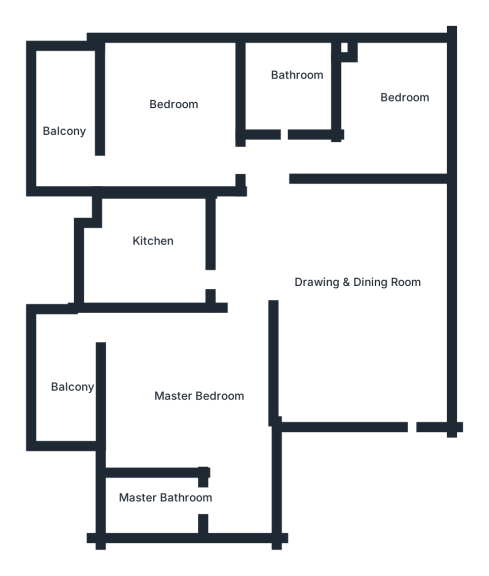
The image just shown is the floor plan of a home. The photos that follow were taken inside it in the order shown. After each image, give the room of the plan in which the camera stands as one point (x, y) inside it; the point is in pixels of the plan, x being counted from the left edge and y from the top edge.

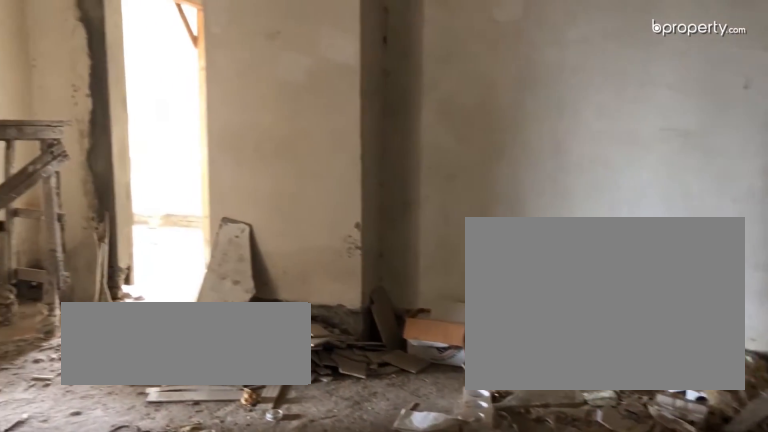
(374, 306)
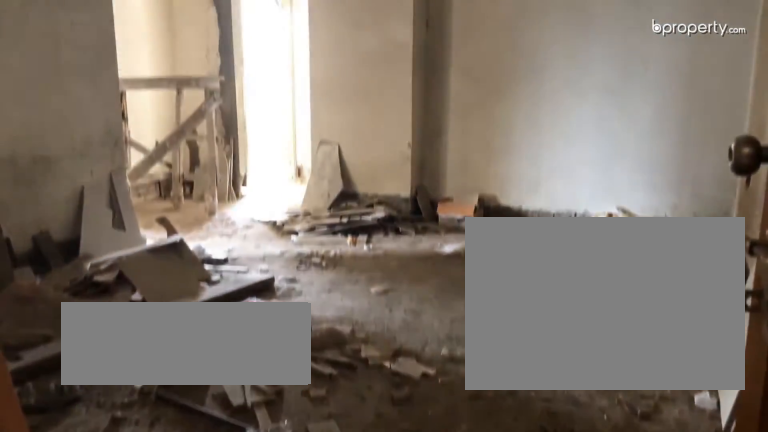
(365, 280)
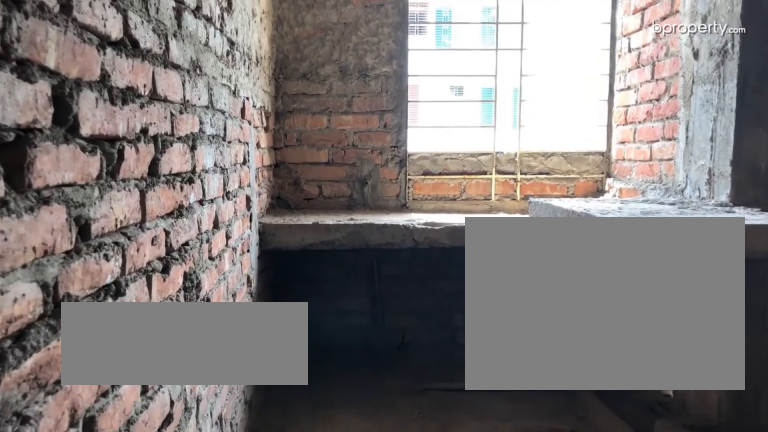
(149, 253)
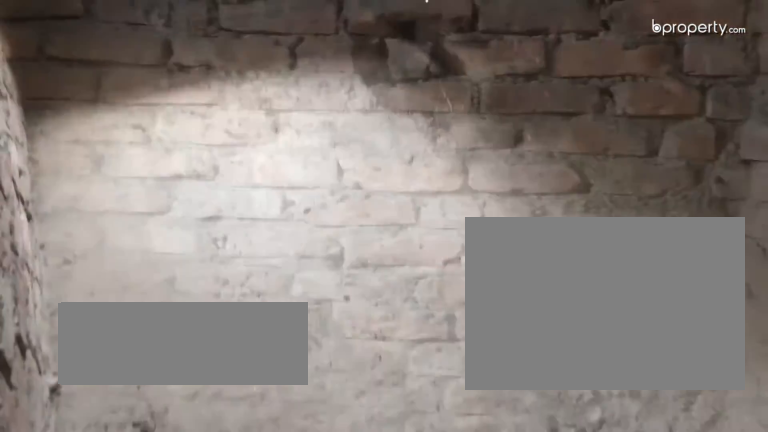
(158, 258)
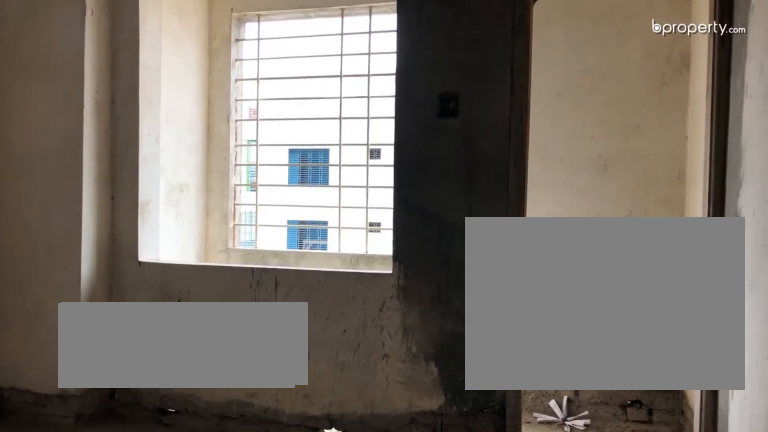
(207, 389)
